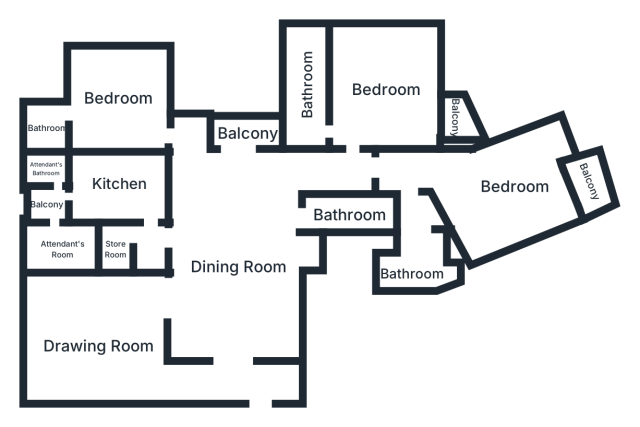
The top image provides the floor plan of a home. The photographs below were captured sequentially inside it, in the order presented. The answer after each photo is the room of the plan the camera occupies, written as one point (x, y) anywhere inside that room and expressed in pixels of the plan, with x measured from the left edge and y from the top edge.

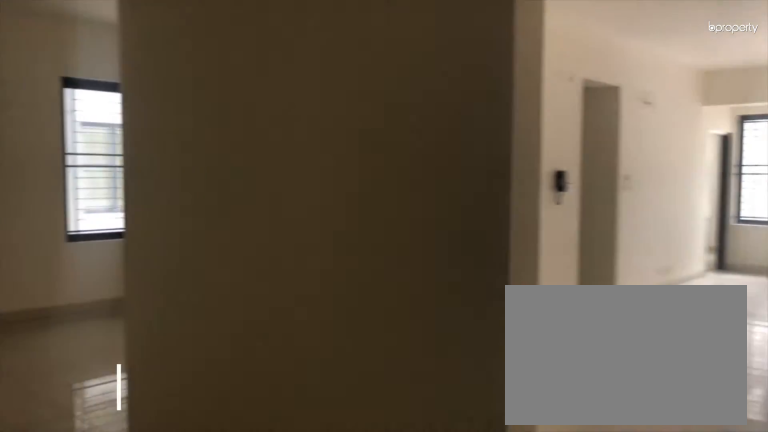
(261, 382)
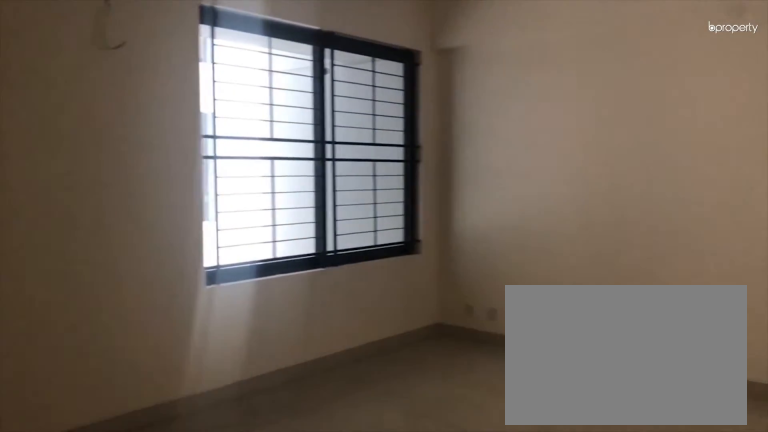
(101, 353)
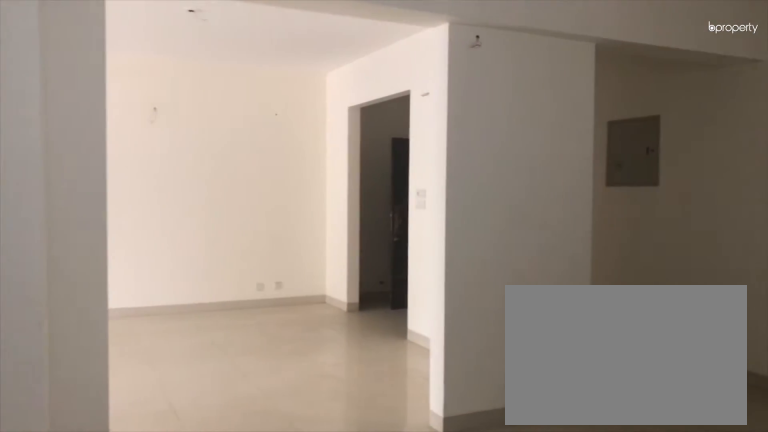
(101, 353)
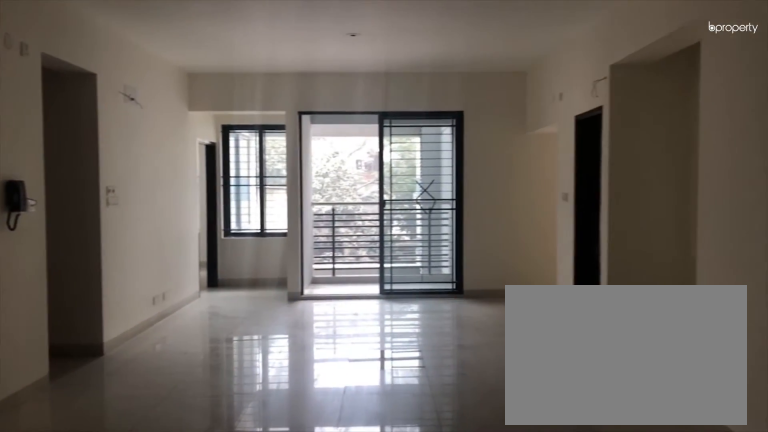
(239, 268)
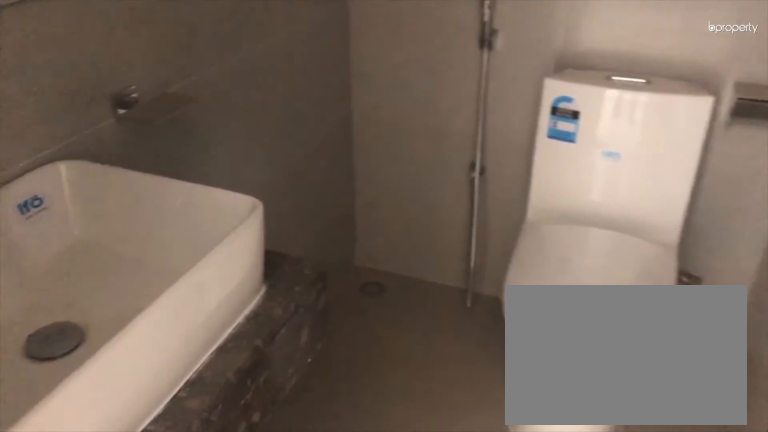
(349, 215)
